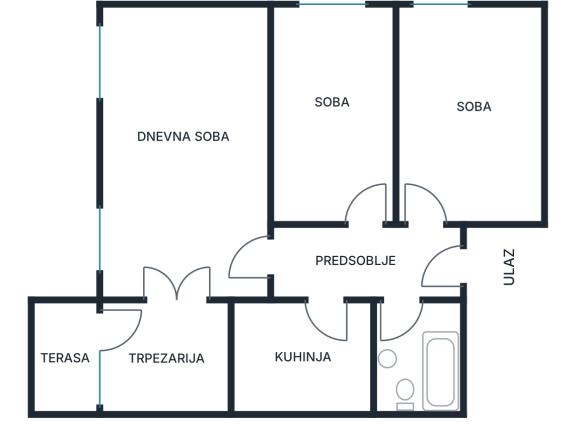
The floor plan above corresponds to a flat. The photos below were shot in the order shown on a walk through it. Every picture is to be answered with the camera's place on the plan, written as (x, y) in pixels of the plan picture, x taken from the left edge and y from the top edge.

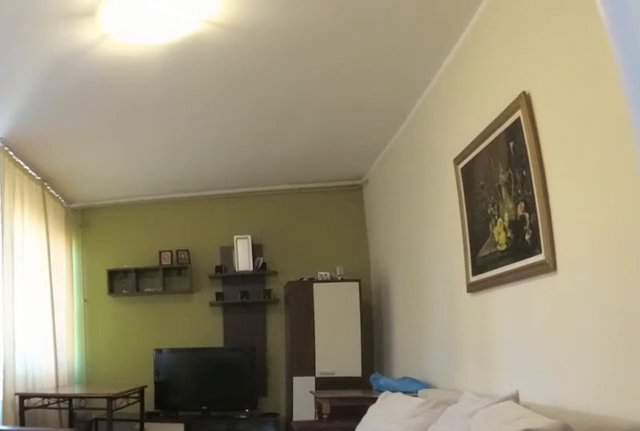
(184, 304)
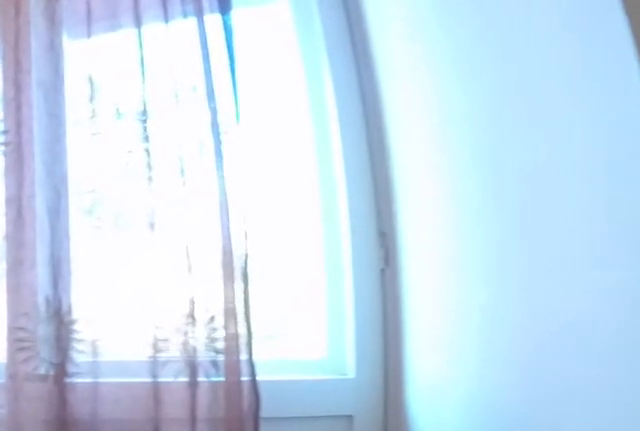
(168, 303)
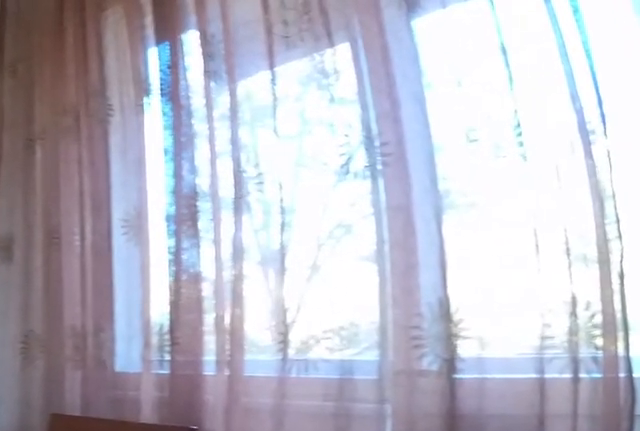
(160, 296)
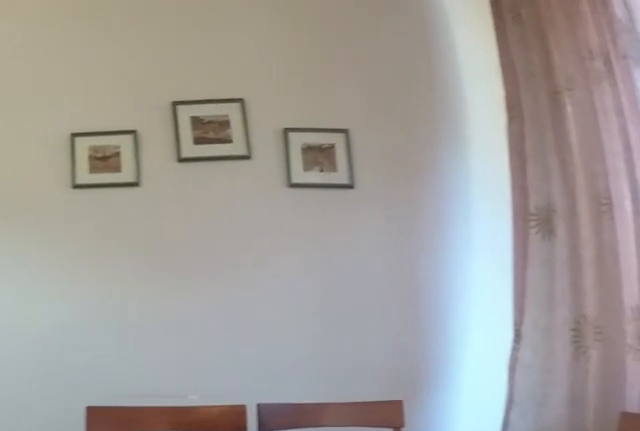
(145, 303)
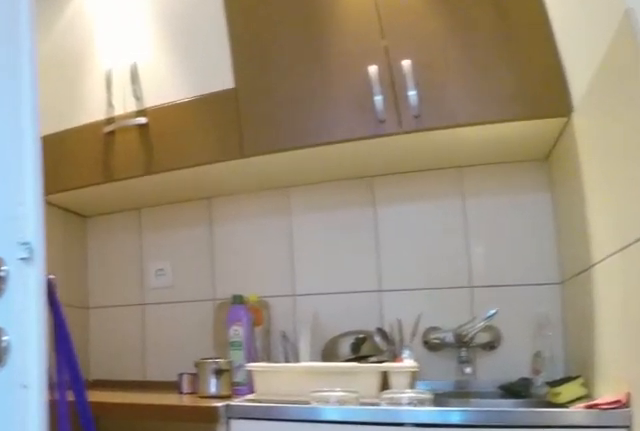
(313, 393)
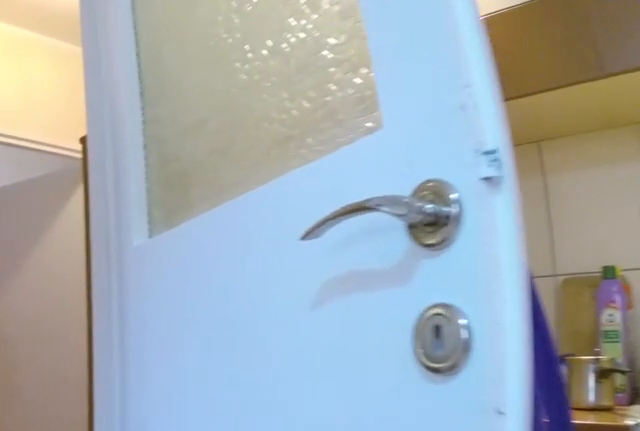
(313, 369)
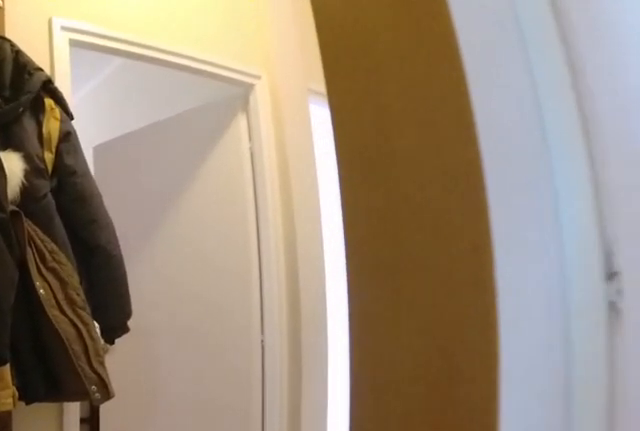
(322, 323)
